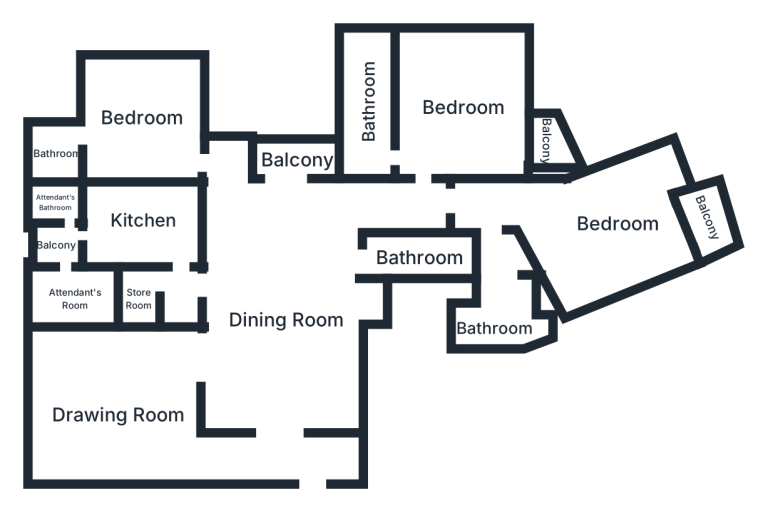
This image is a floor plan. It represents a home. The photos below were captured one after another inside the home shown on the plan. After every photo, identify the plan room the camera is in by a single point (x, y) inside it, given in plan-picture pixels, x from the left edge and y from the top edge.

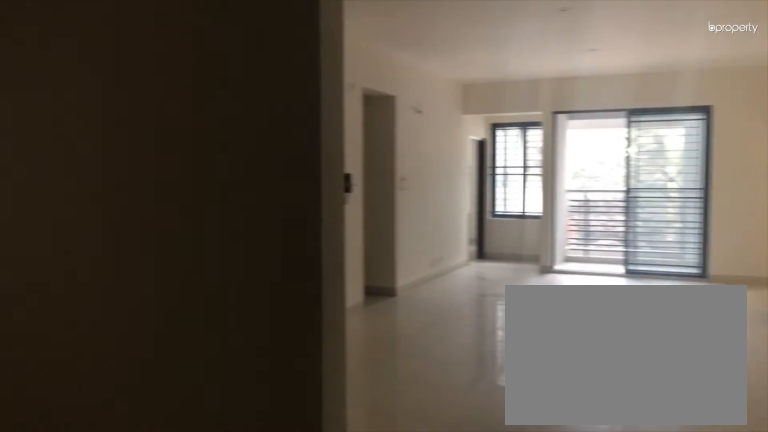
(313, 458)
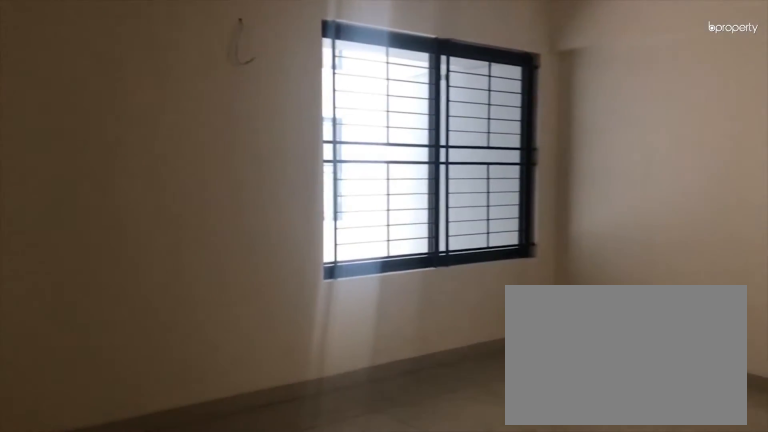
(122, 423)
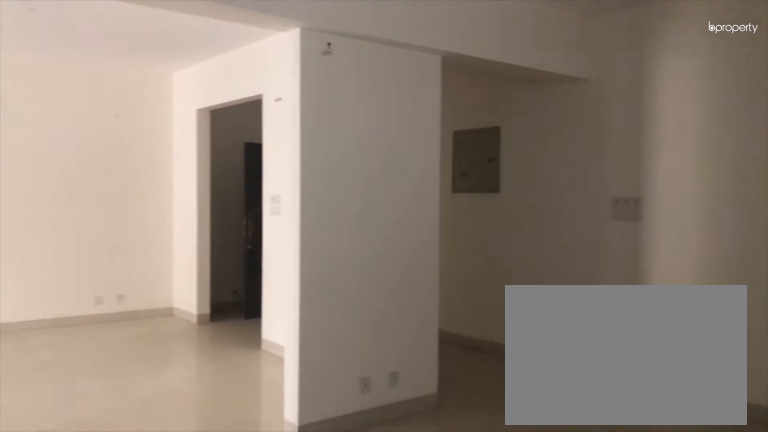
(122, 423)
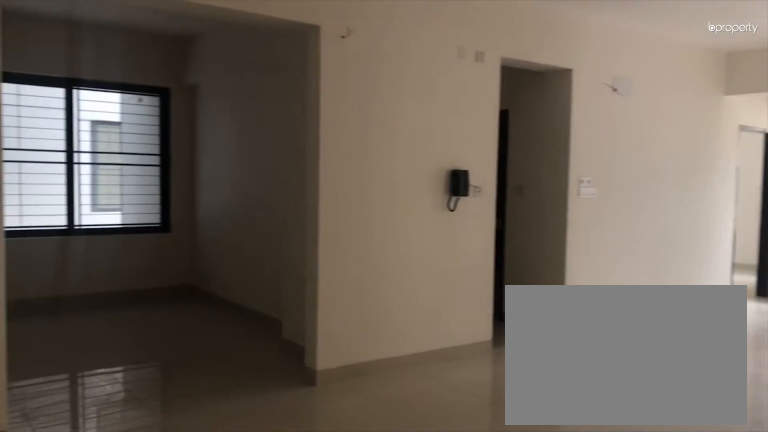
(287, 322)
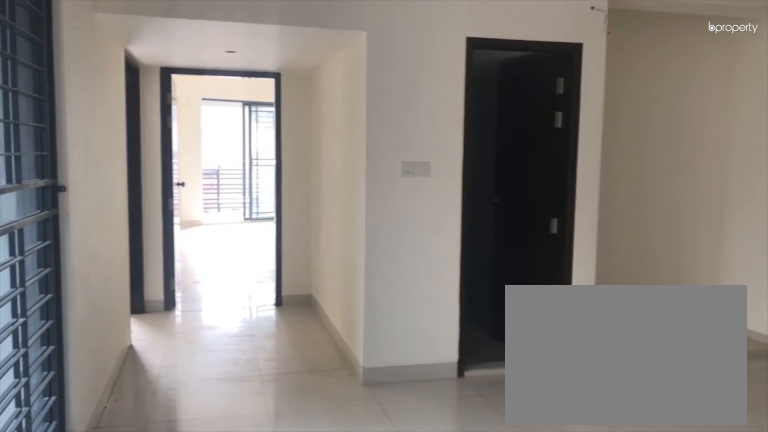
(287, 322)
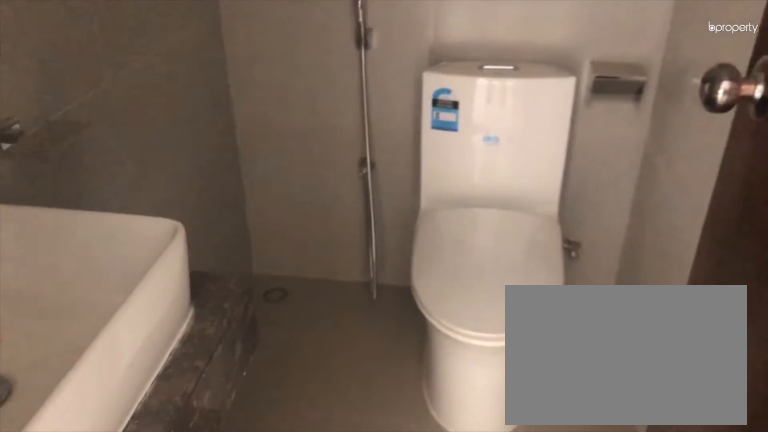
(419, 258)
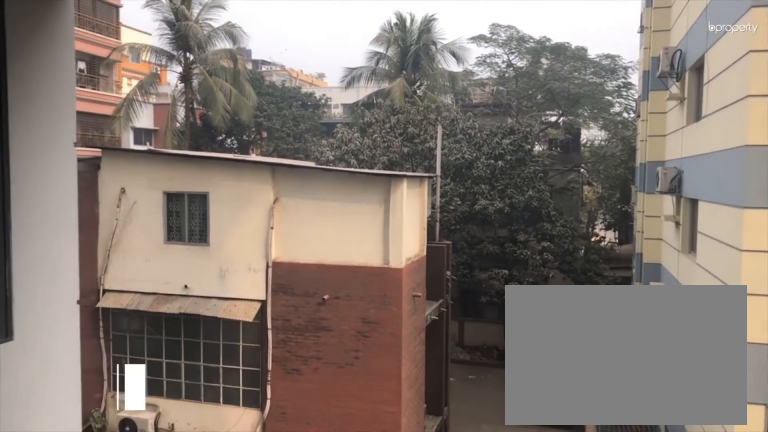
(298, 161)
